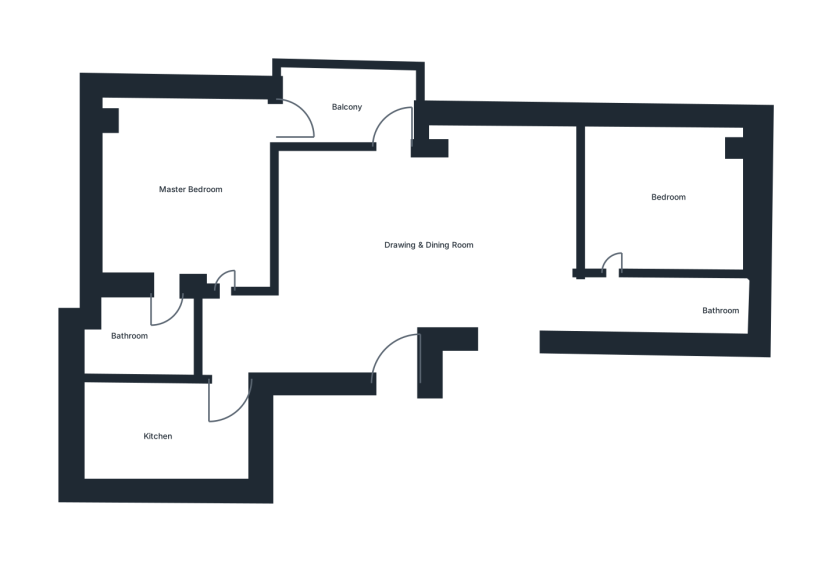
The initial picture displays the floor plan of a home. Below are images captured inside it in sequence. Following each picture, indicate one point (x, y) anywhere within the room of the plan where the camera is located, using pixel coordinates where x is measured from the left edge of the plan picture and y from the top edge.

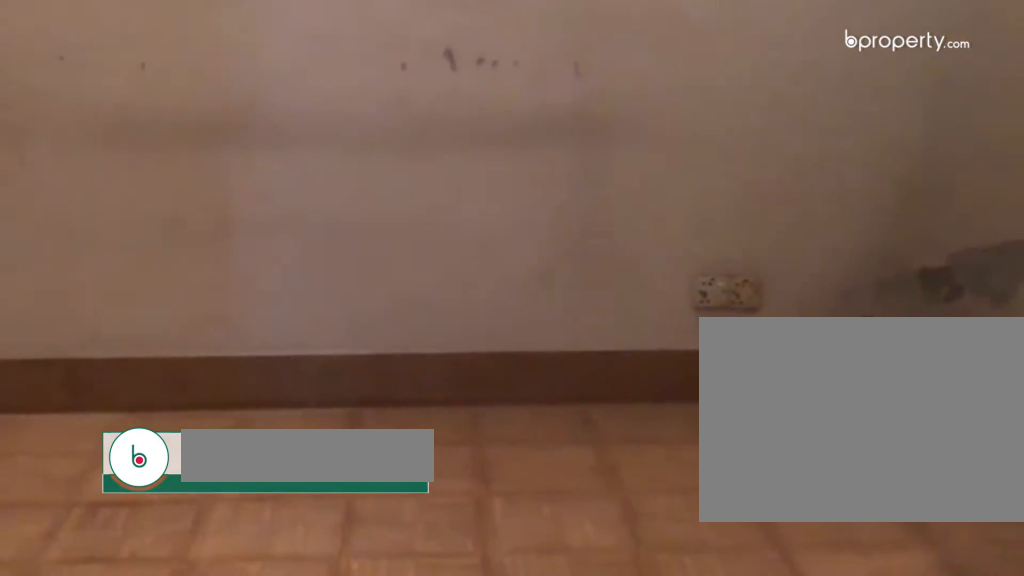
(407, 252)
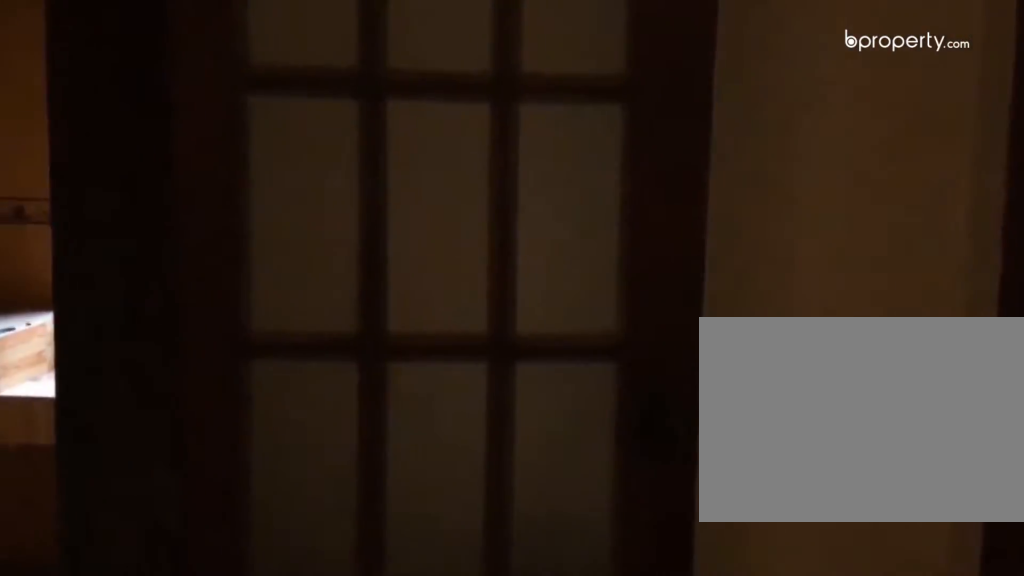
(230, 364)
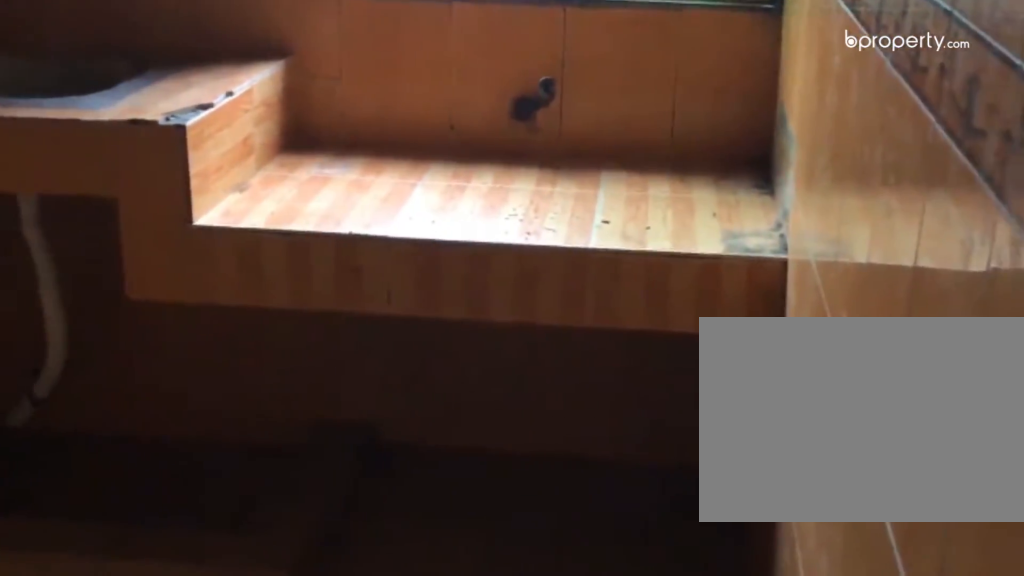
(177, 432)
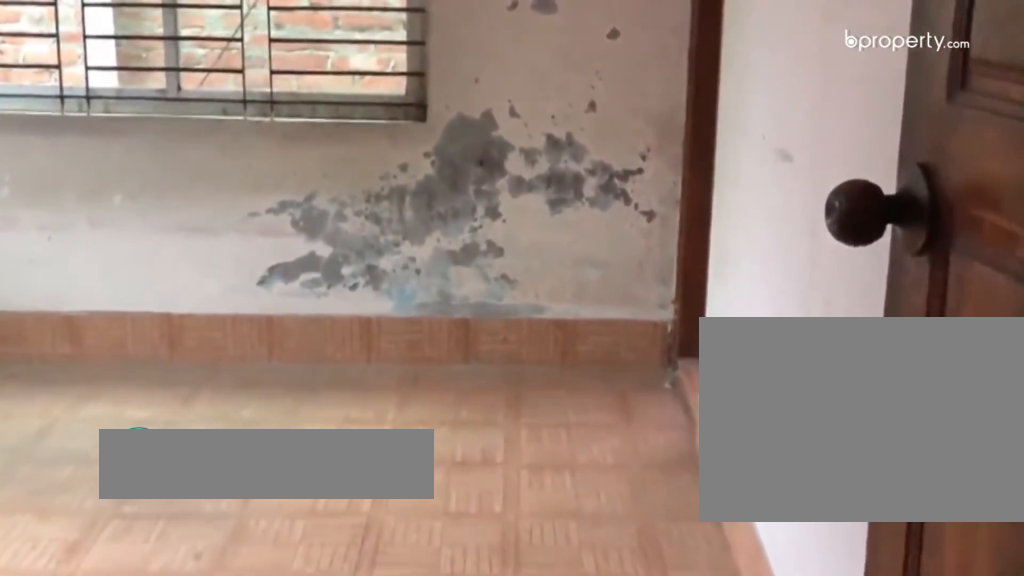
(185, 194)
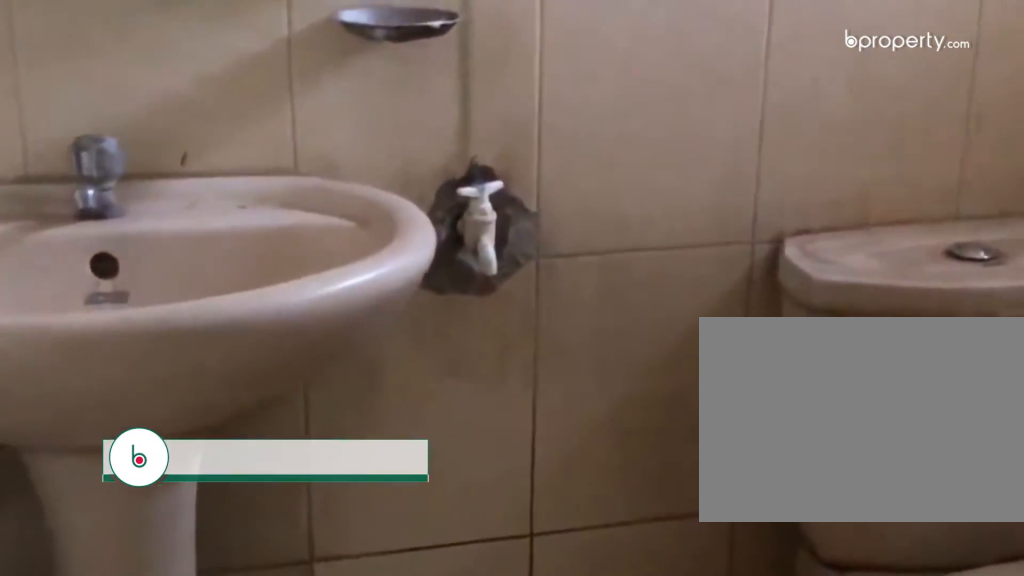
(152, 334)
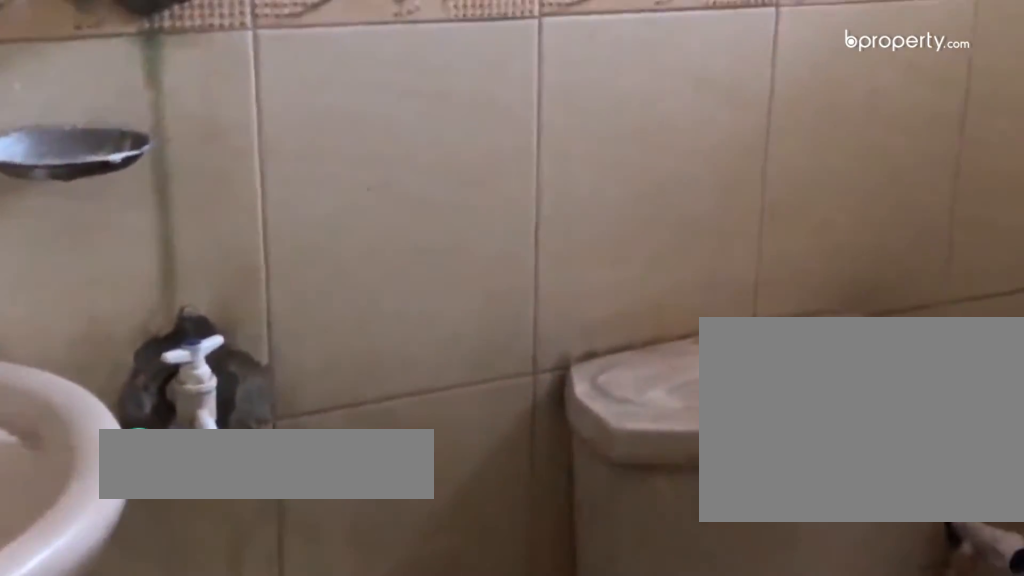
(152, 334)
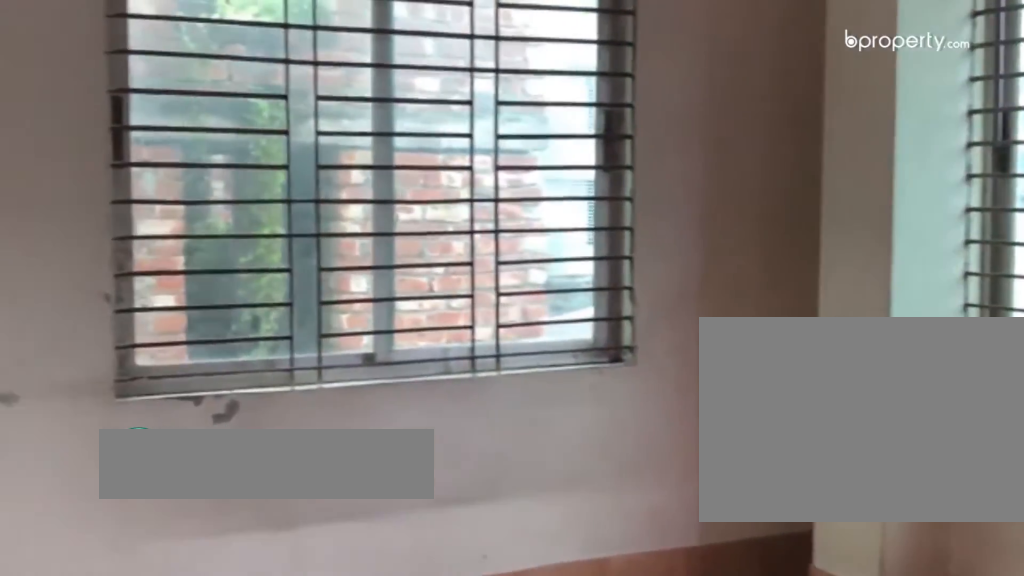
(659, 200)
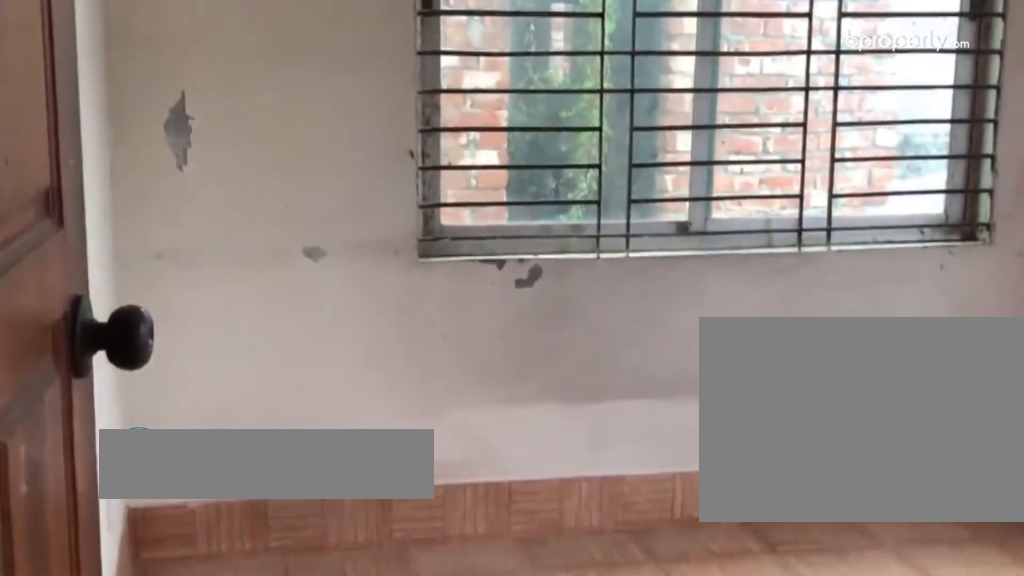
(659, 200)
